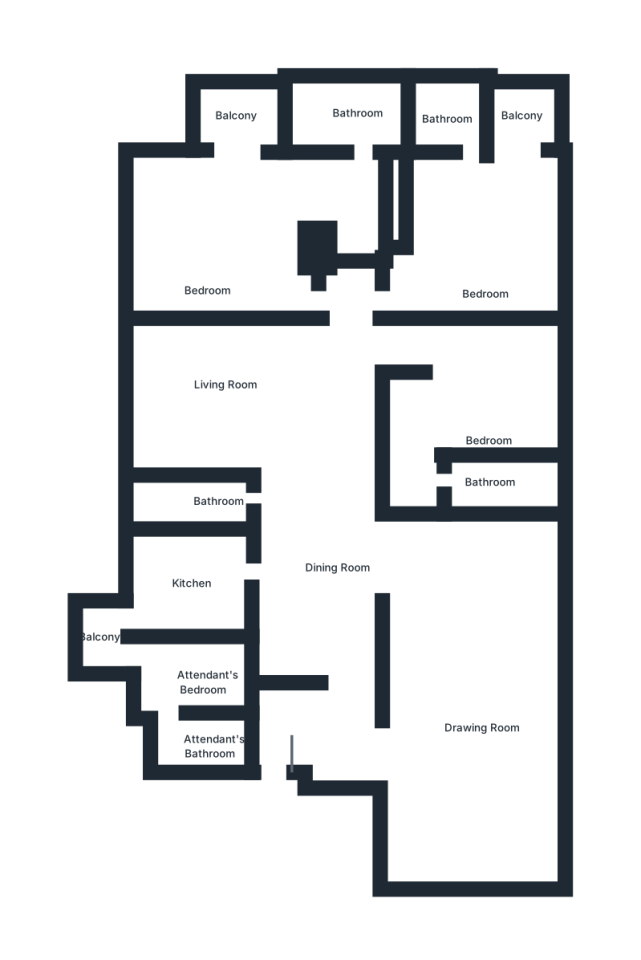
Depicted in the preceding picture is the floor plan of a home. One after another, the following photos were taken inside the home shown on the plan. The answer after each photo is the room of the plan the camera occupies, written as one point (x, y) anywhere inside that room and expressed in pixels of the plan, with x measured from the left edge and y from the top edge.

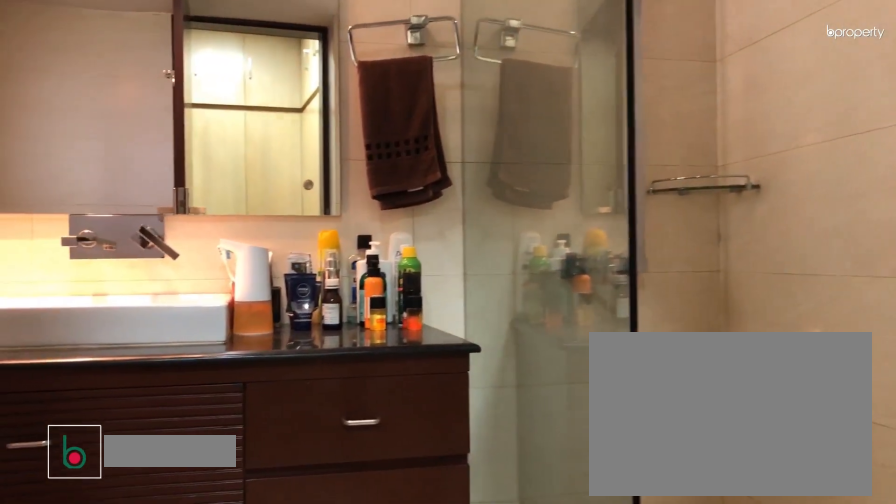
(351, 99)
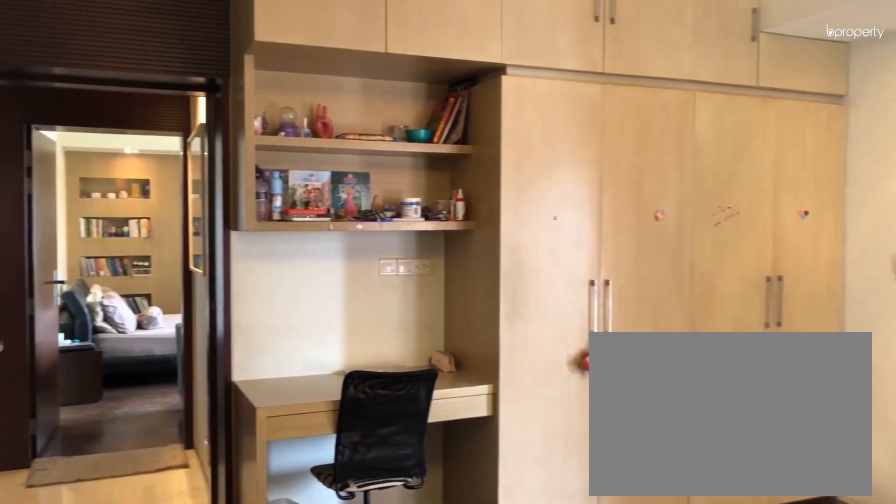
(480, 228)
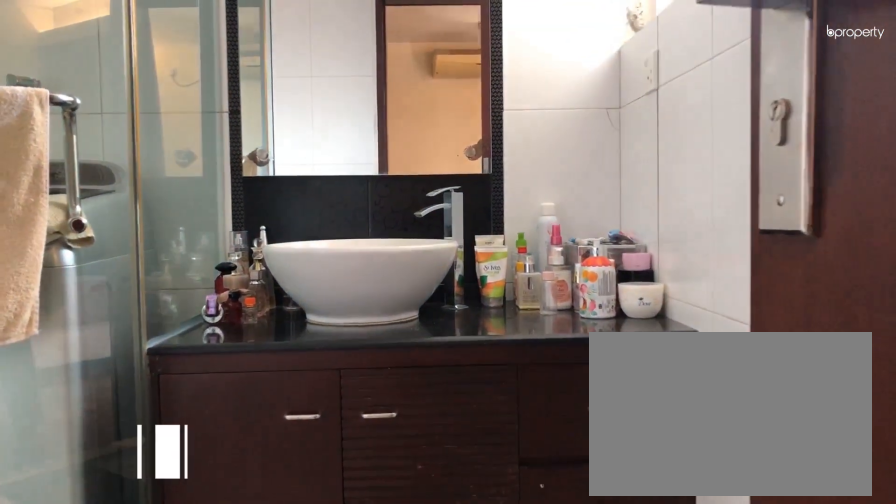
(456, 116)
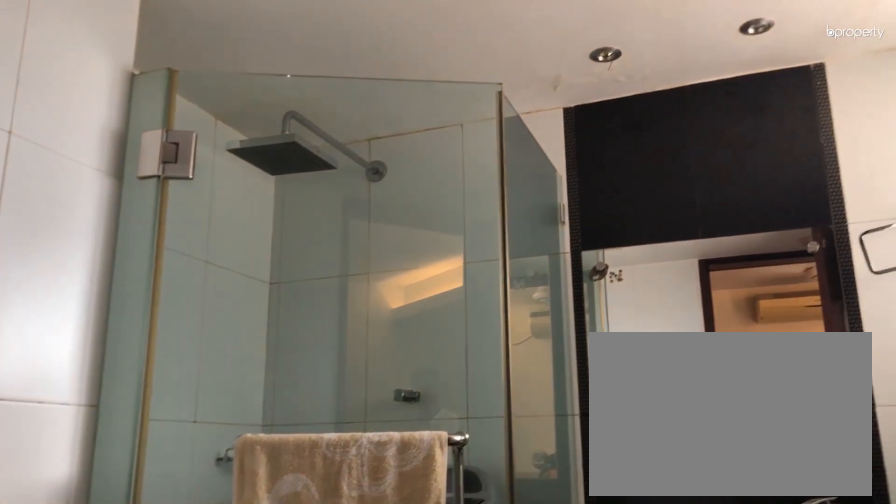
(457, 116)
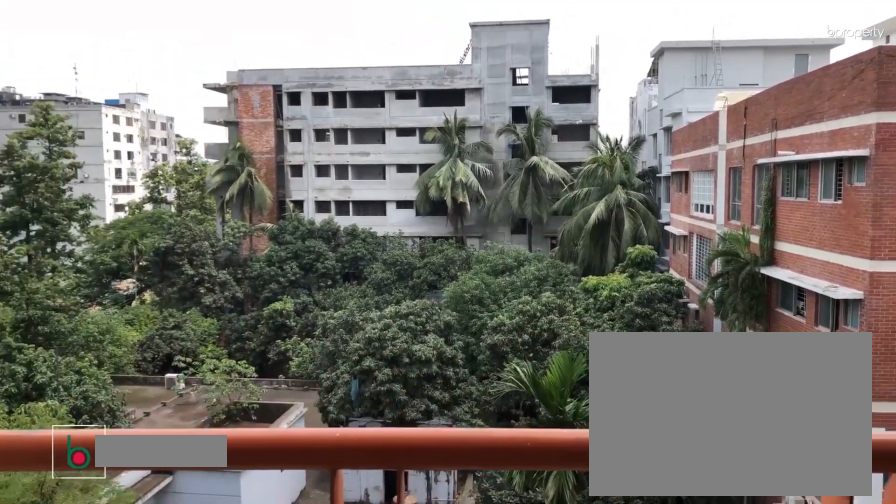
(524, 117)
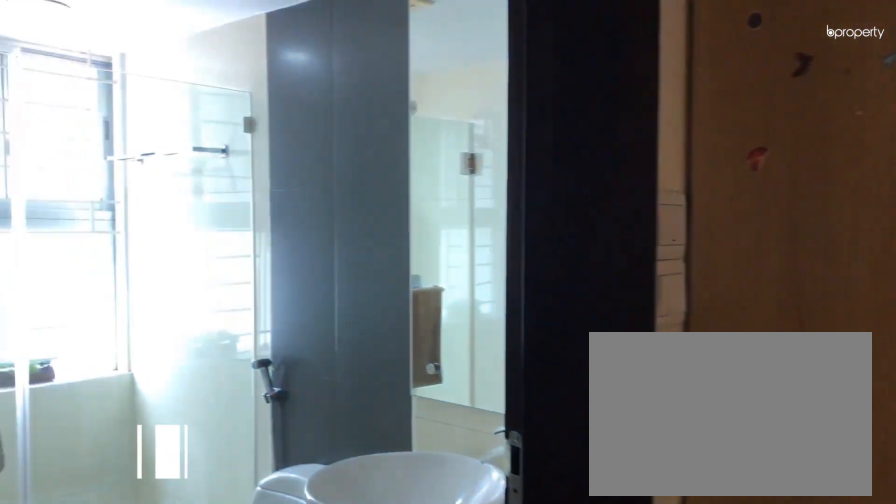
(511, 493)
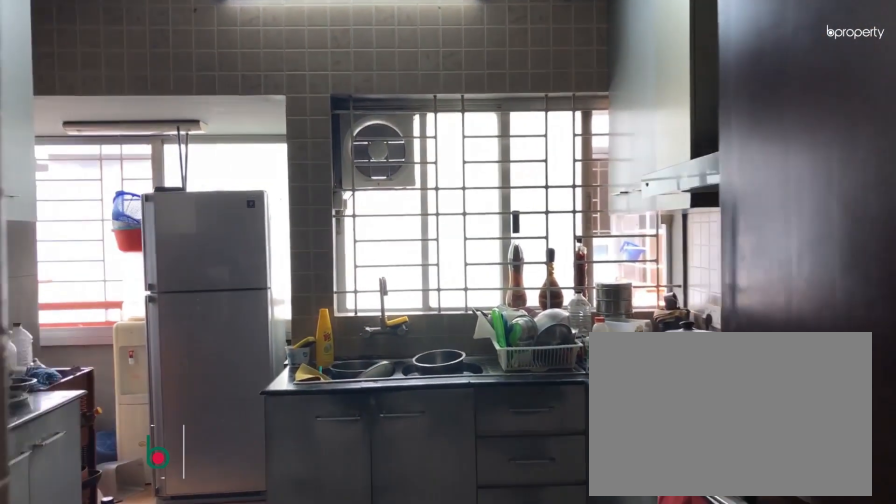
(172, 573)
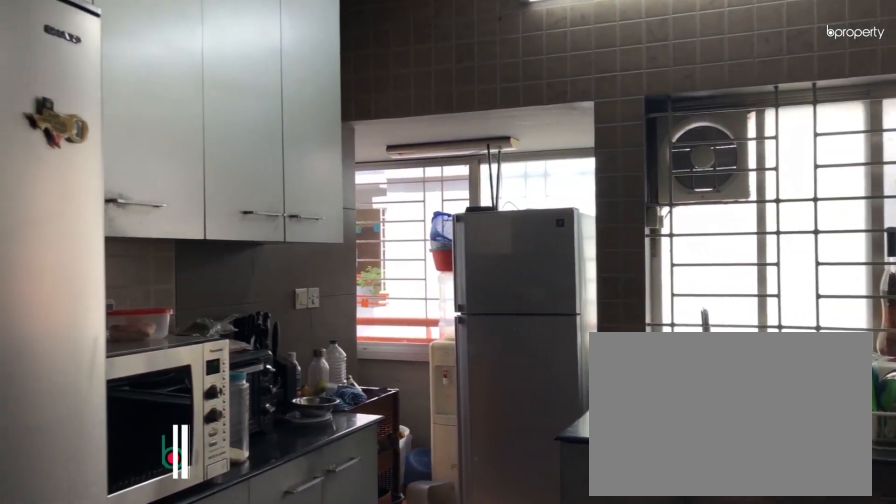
(172, 573)
